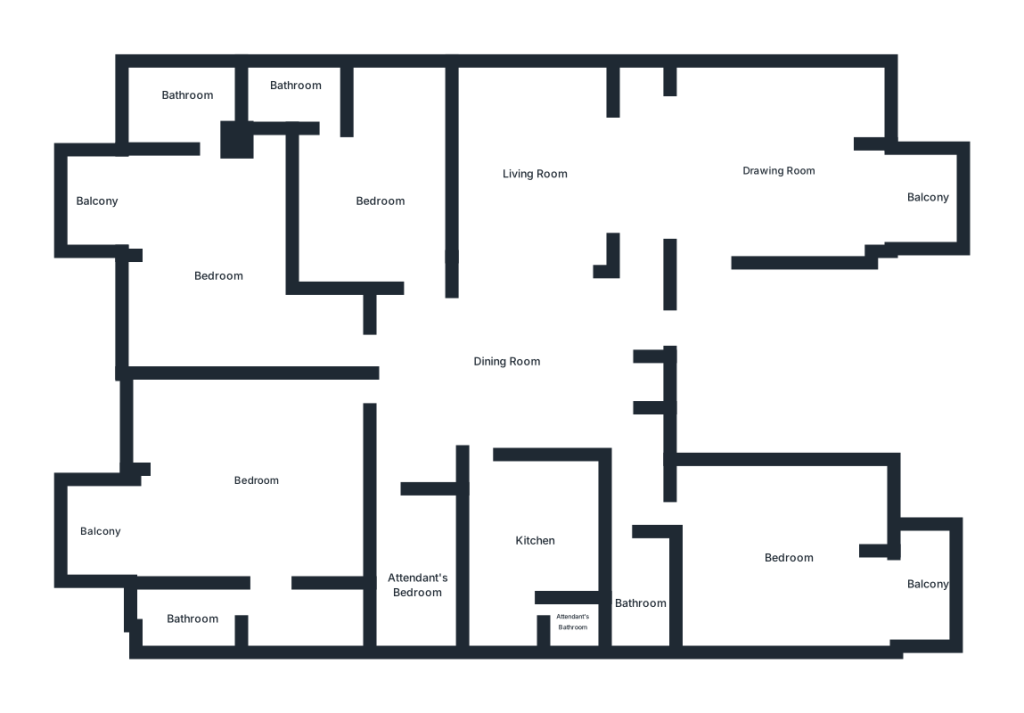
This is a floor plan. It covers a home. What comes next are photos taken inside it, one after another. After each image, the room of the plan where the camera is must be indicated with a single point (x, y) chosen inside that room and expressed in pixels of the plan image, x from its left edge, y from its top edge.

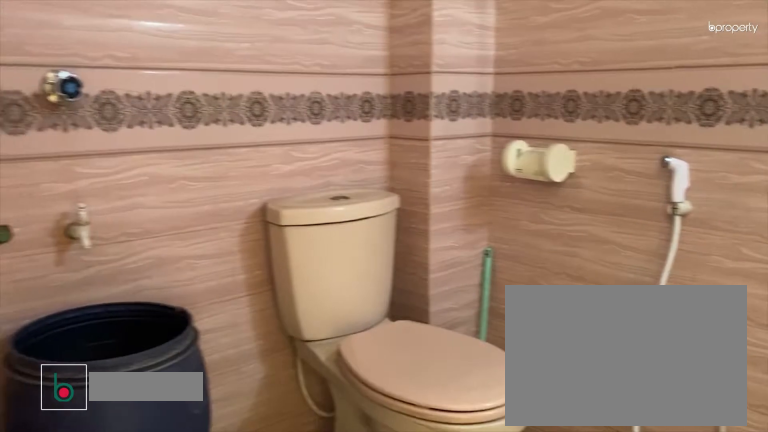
(184, 95)
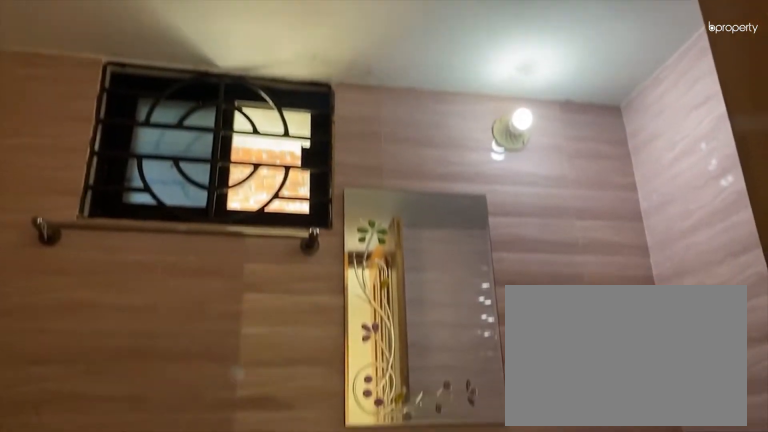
(184, 95)
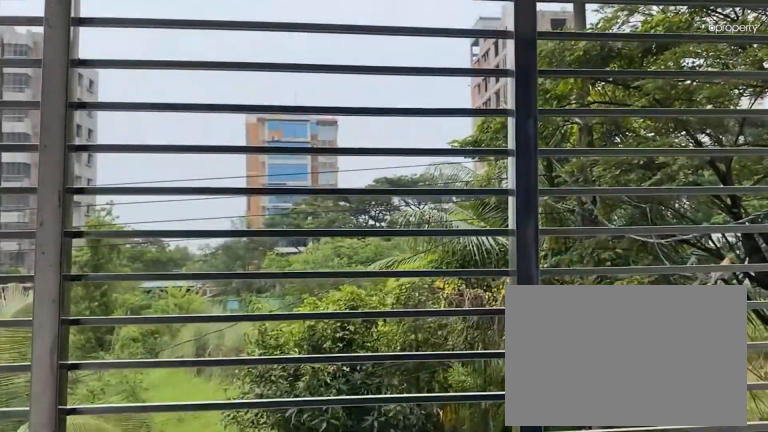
(103, 204)
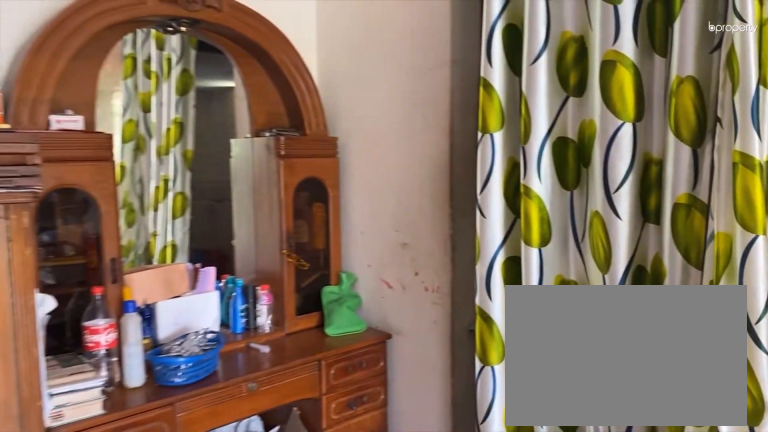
(257, 477)
